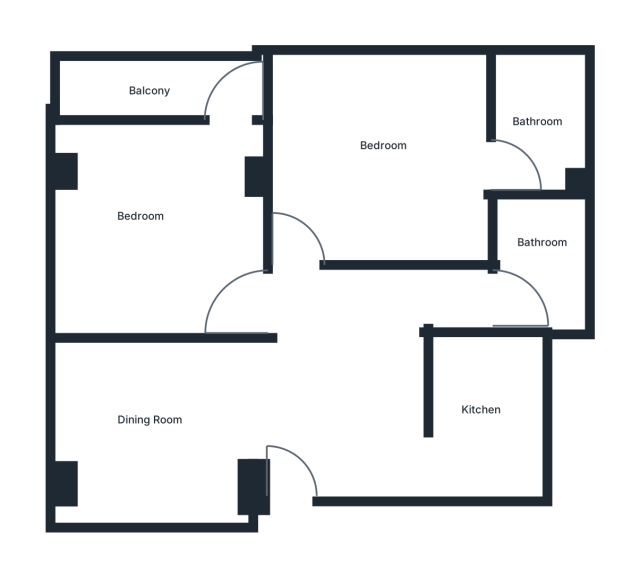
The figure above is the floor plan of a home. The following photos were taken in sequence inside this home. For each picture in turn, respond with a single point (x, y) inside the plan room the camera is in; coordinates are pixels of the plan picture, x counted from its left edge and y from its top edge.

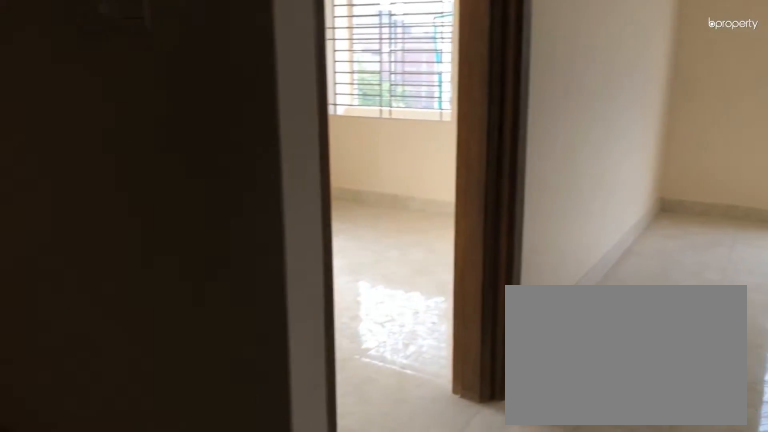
(238, 406)
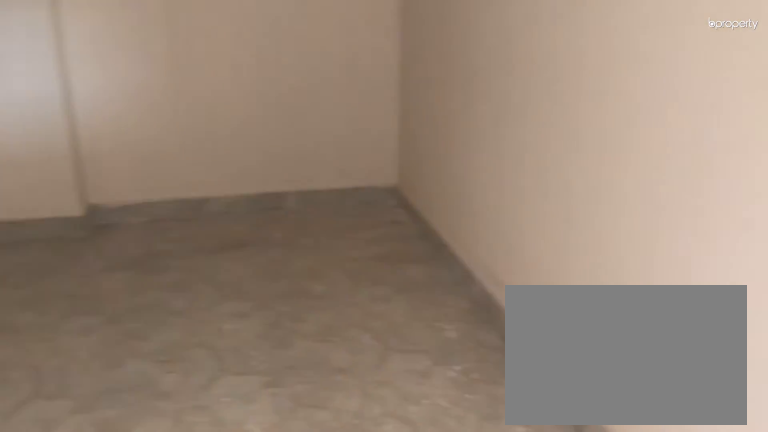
(238, 406)
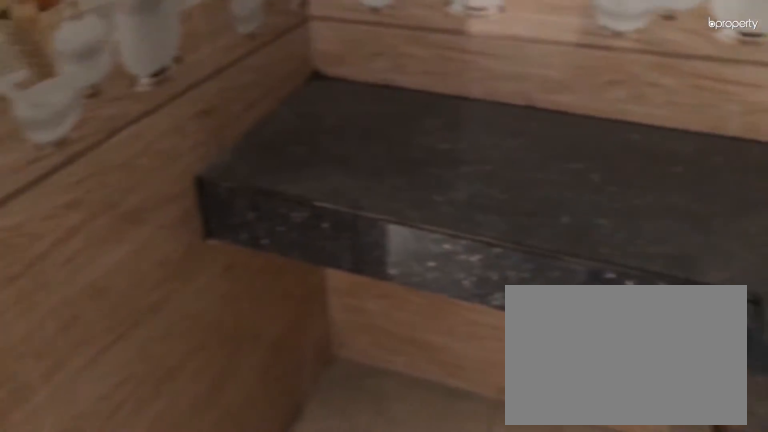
(489, 425)
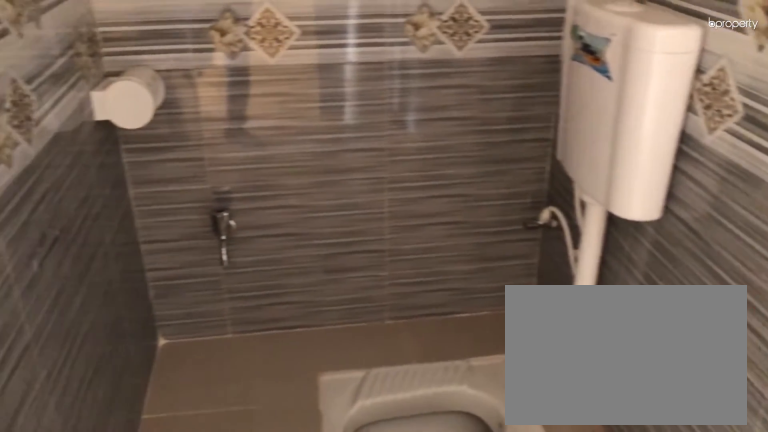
(535, 294)
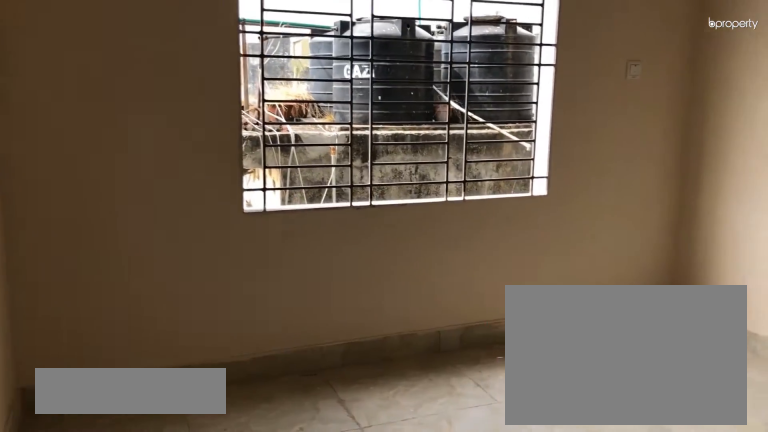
(376, 166)
